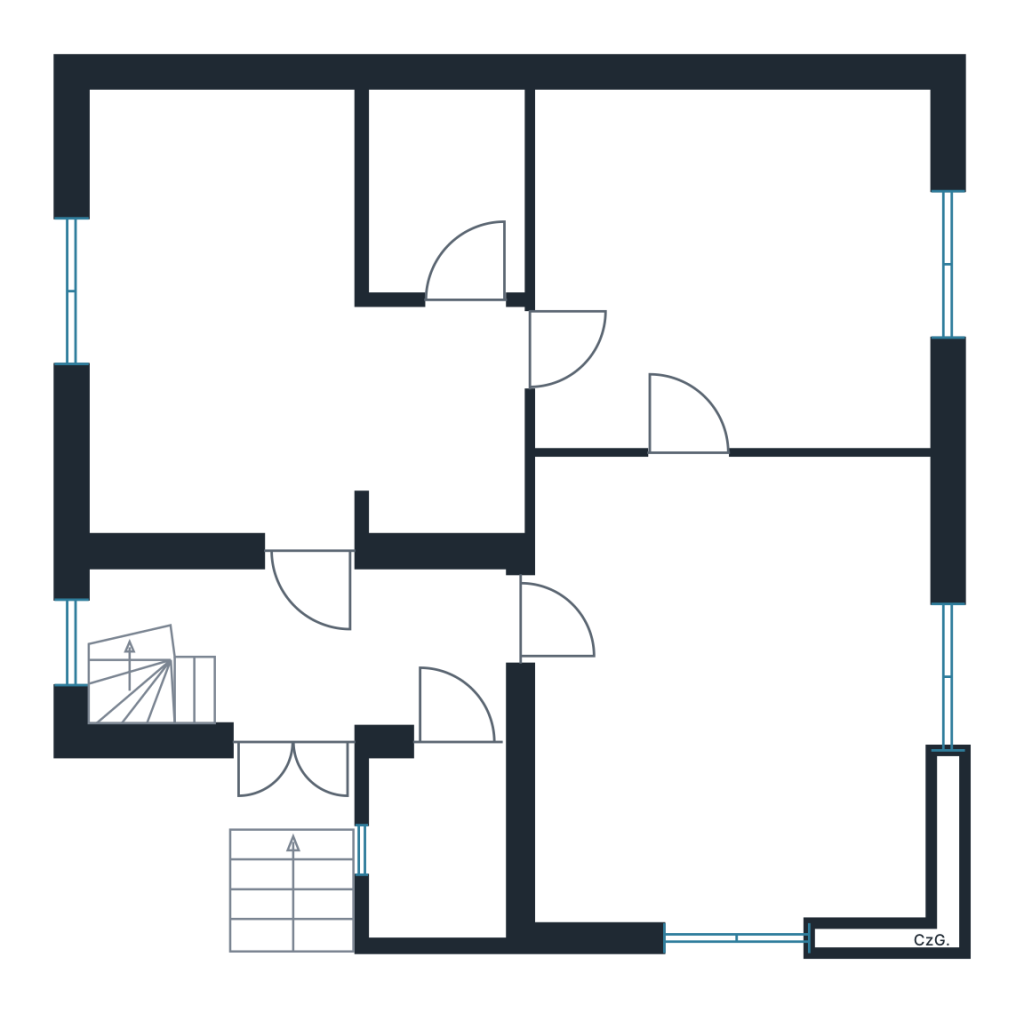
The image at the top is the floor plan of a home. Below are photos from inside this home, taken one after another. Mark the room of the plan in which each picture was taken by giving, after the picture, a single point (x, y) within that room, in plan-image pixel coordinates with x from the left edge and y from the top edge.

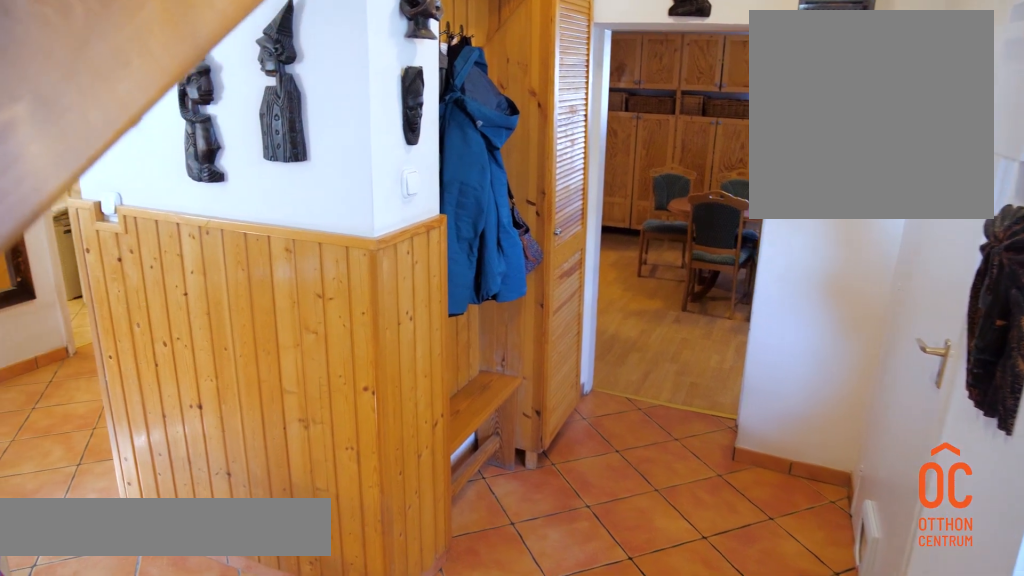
(299, 643)
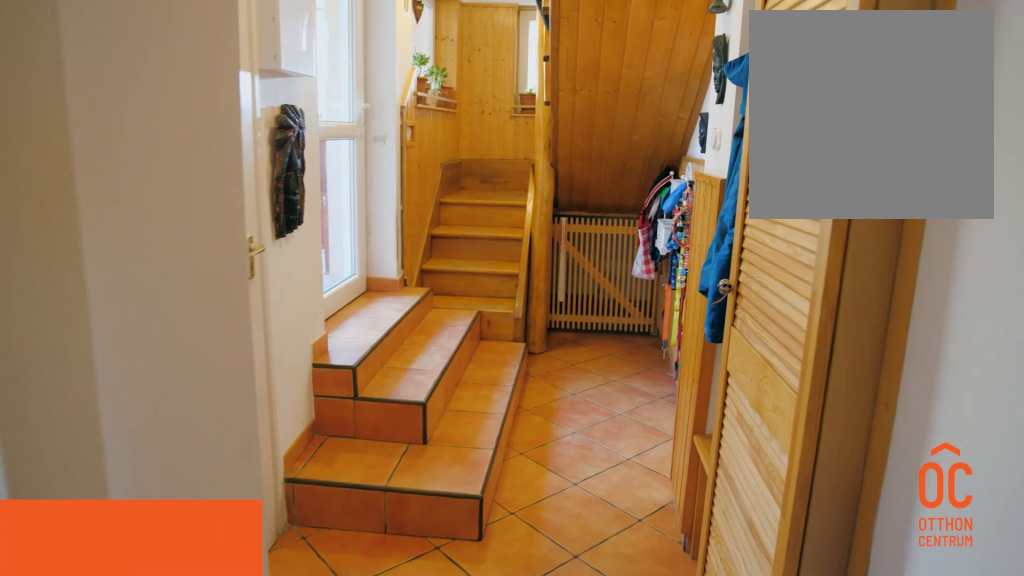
(297, 643)
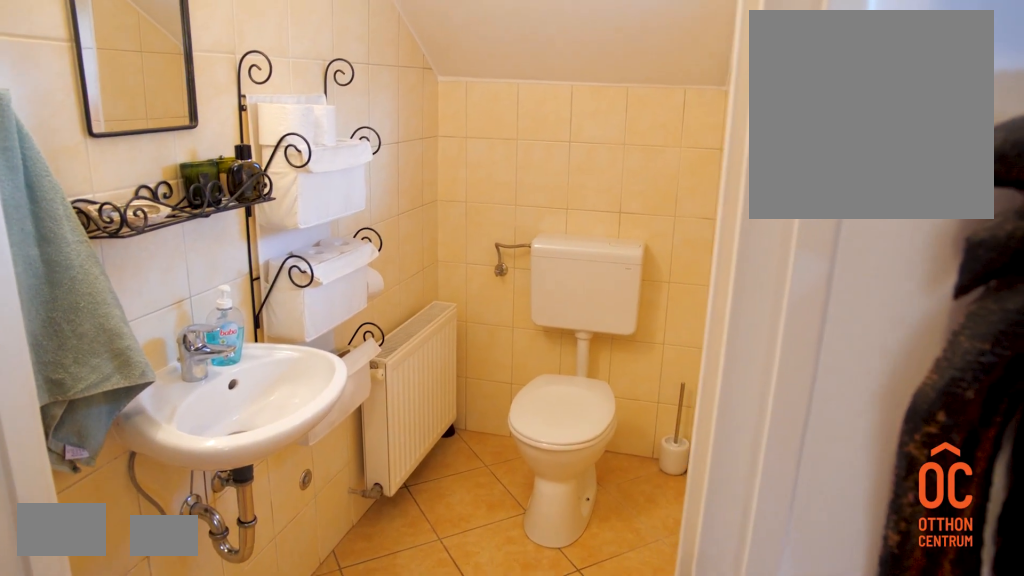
(442, 861)
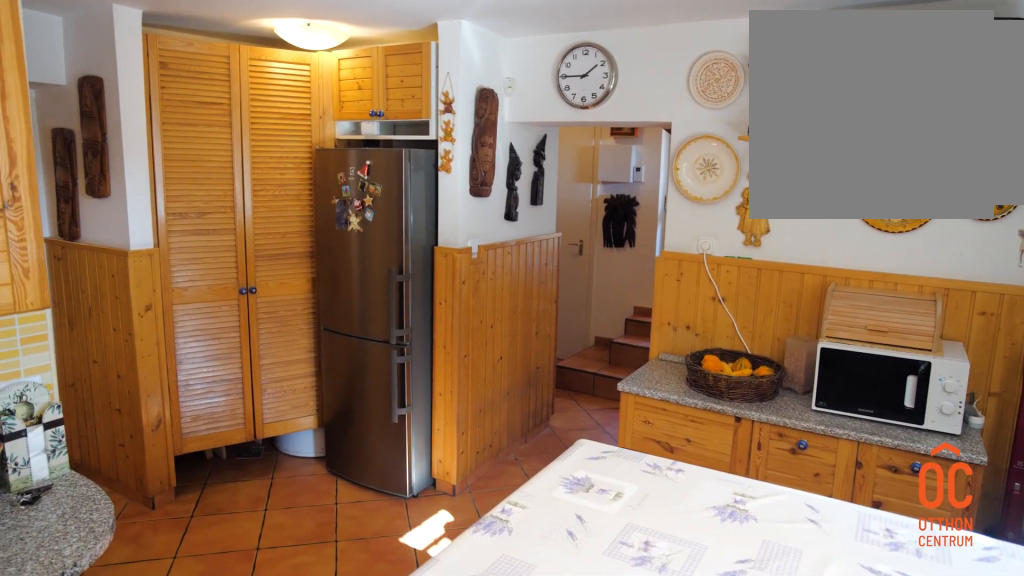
(220, 326)
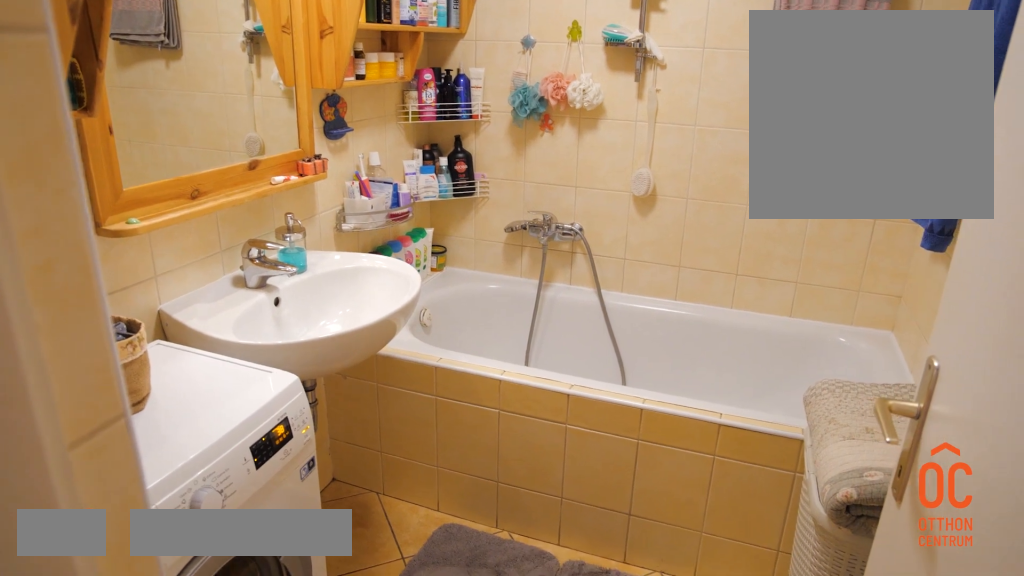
(438, 202)
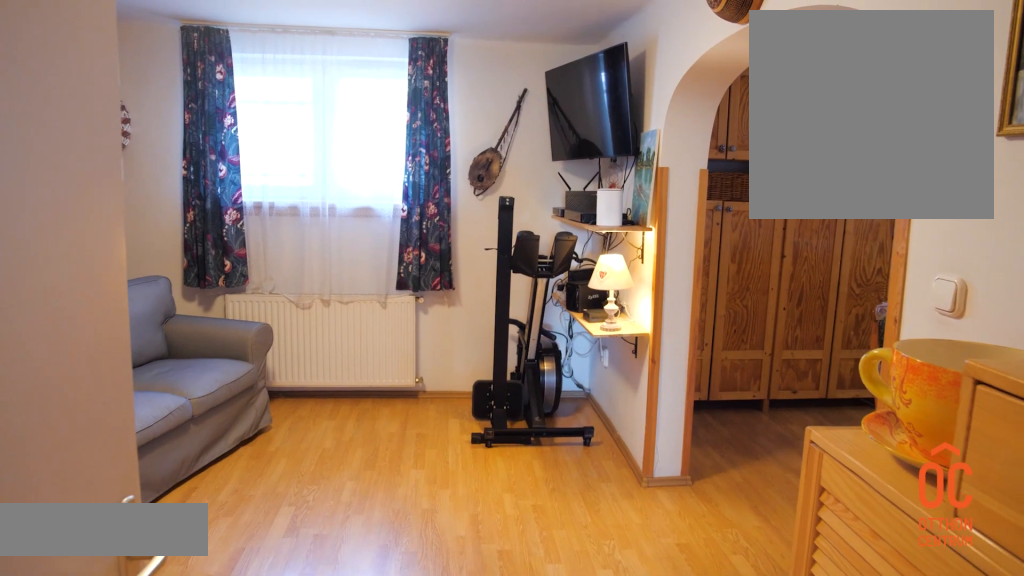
(752, 276)
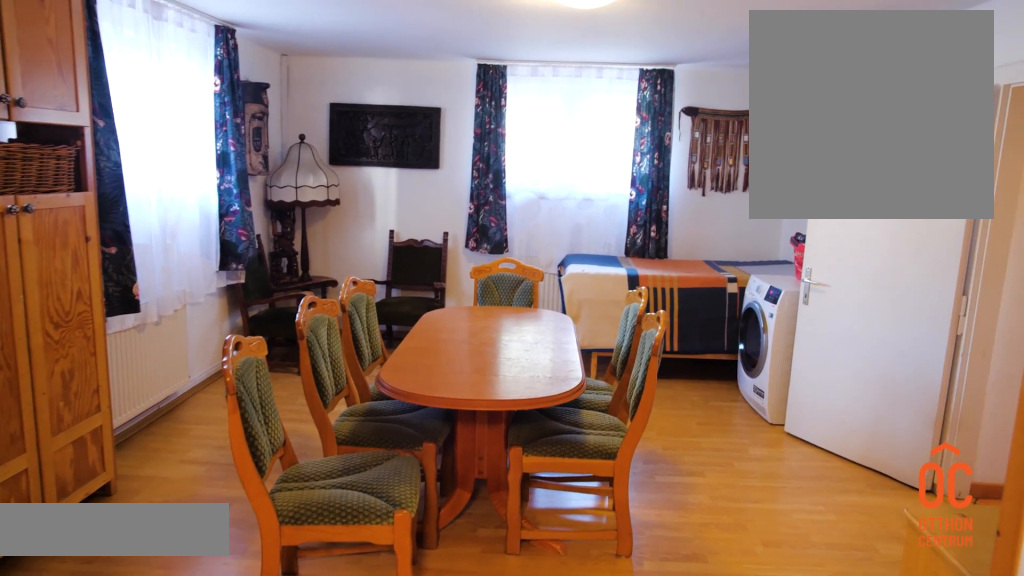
(752, 685)
